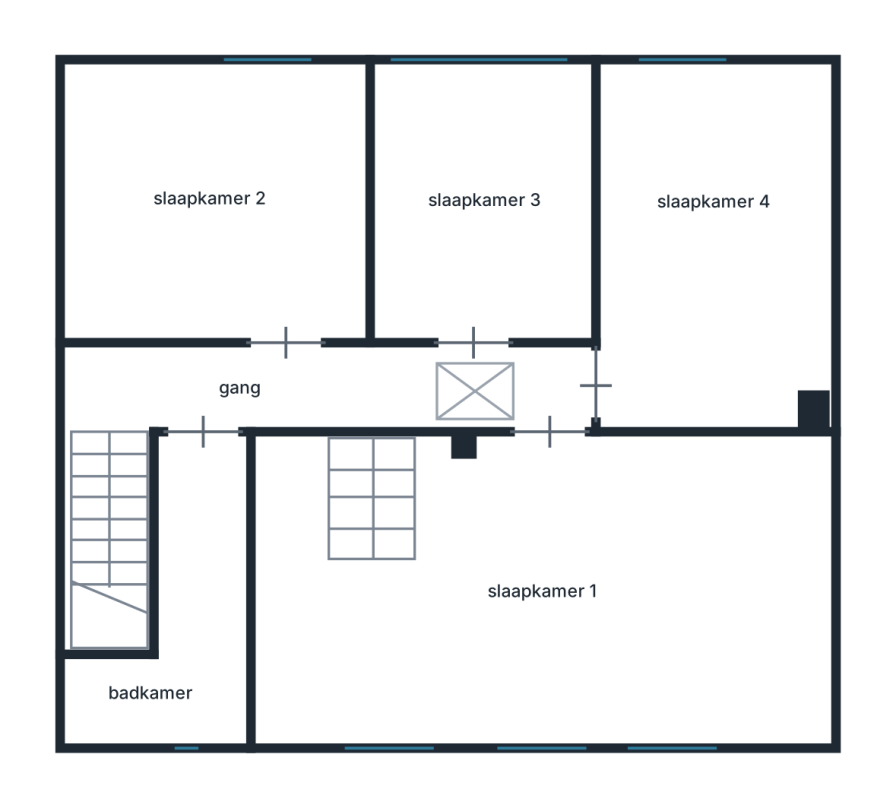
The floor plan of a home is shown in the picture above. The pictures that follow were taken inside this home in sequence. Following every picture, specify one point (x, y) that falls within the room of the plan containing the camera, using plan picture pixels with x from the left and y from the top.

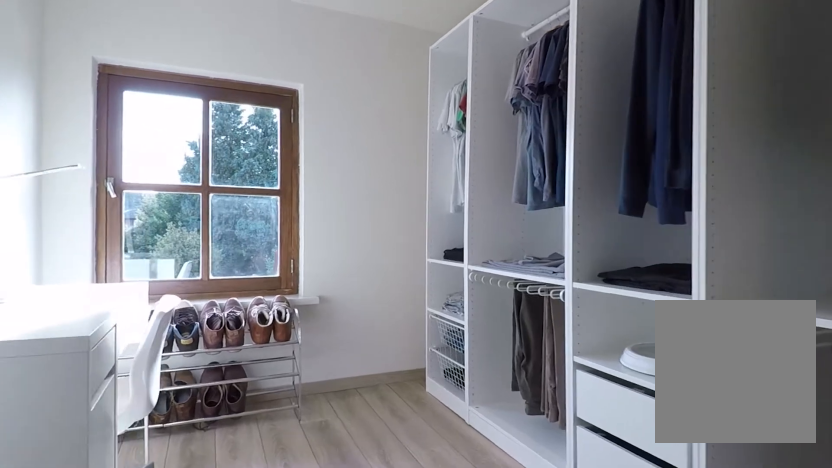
(720, 172)
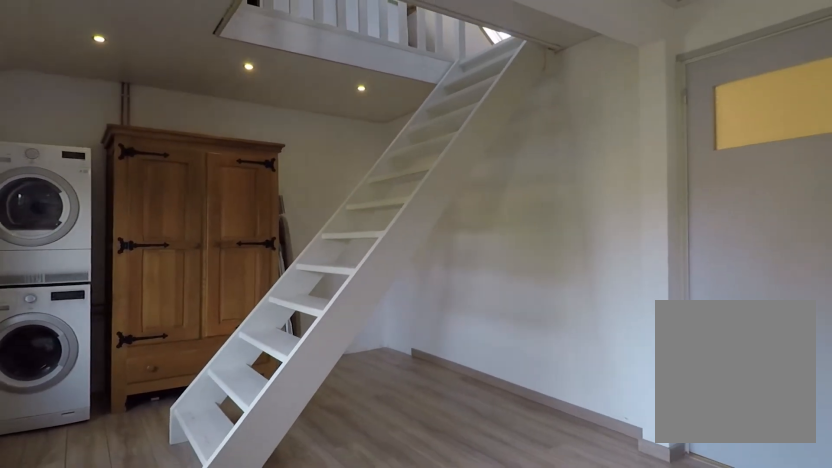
(309, 607)
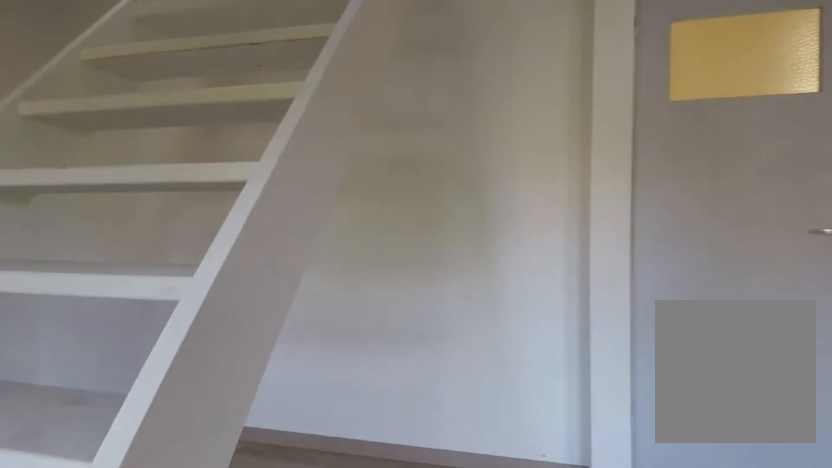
(309, 607)
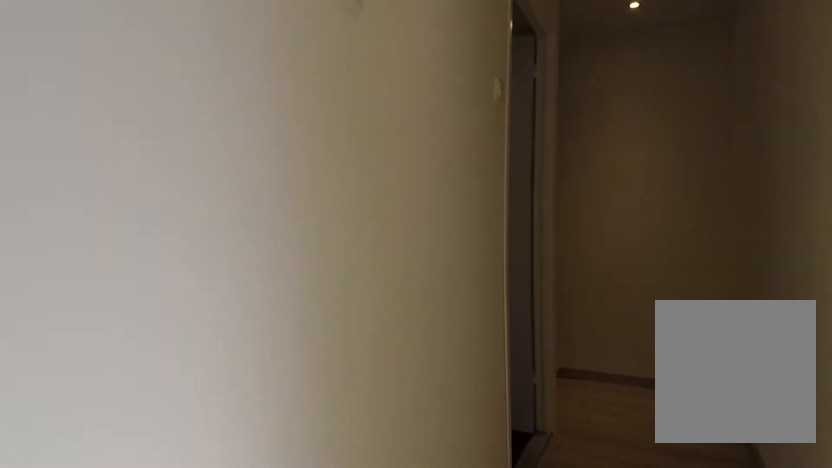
(229, 380)
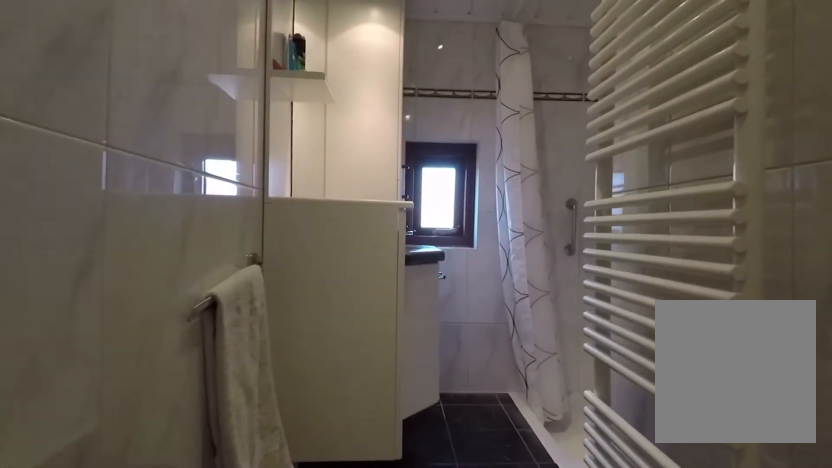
(187, 611)
